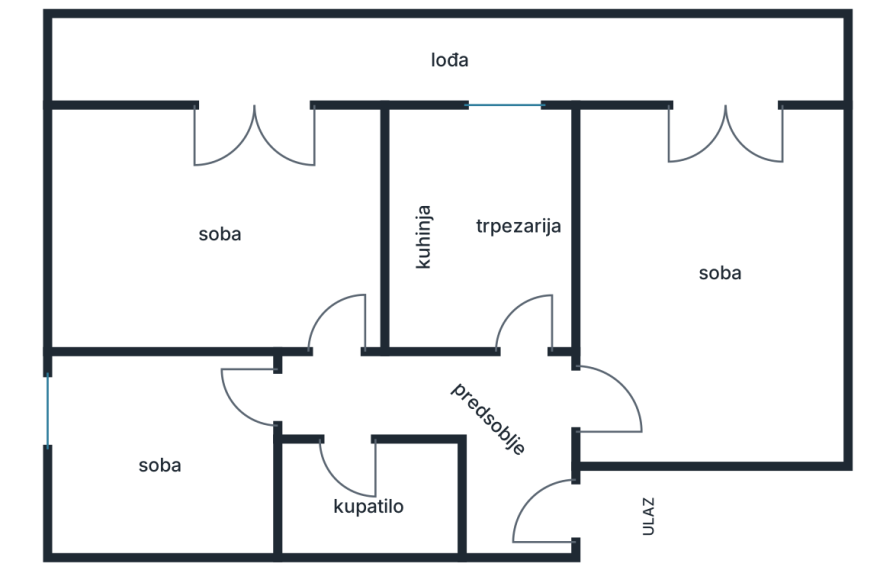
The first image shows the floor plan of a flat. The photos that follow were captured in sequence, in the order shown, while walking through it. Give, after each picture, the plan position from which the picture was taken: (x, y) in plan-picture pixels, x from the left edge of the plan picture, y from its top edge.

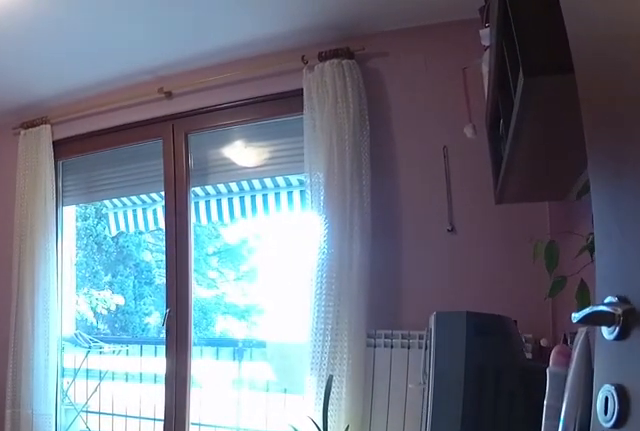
(318, 368)
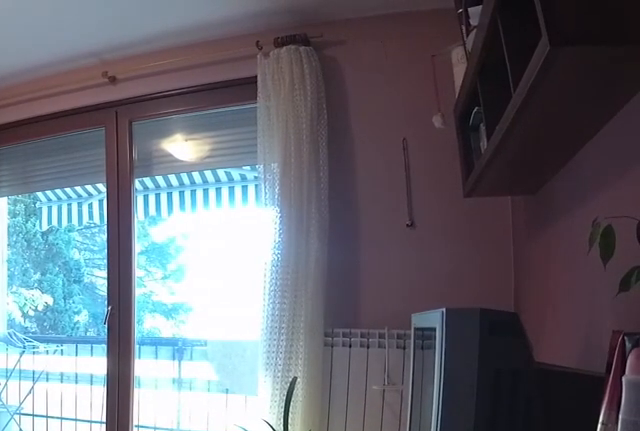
(318, 368)
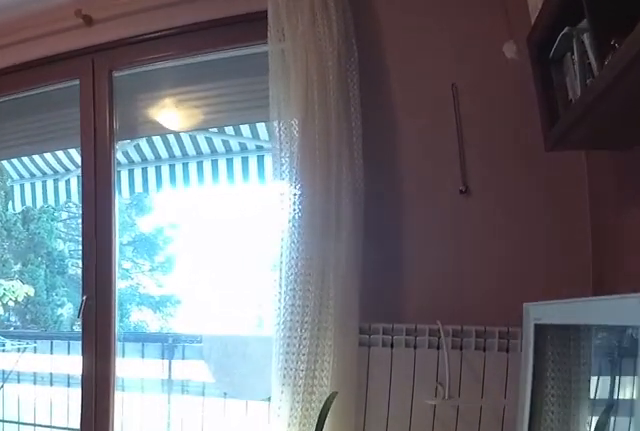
(270, 322)
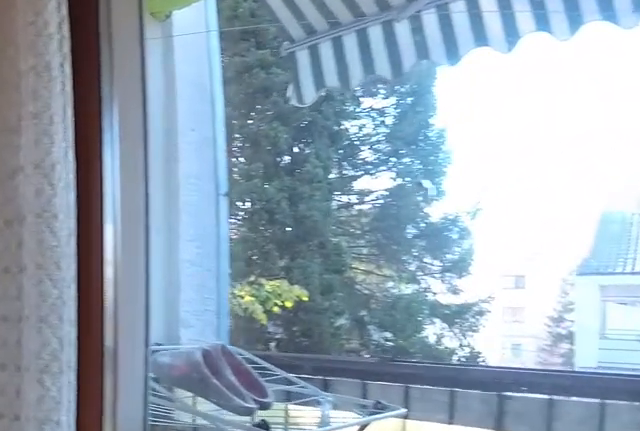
(139, 179)
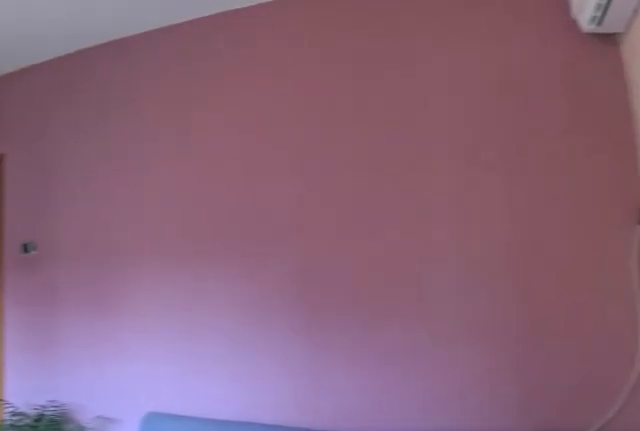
(103, 139)
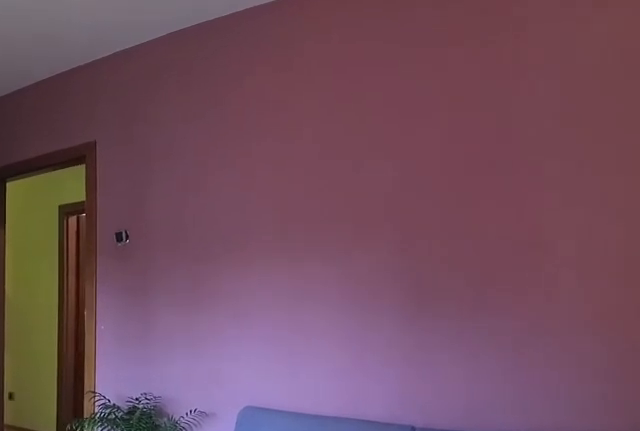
(125, 157)
